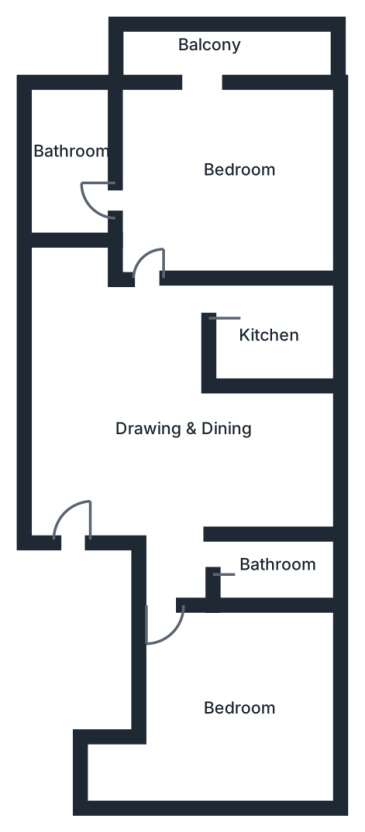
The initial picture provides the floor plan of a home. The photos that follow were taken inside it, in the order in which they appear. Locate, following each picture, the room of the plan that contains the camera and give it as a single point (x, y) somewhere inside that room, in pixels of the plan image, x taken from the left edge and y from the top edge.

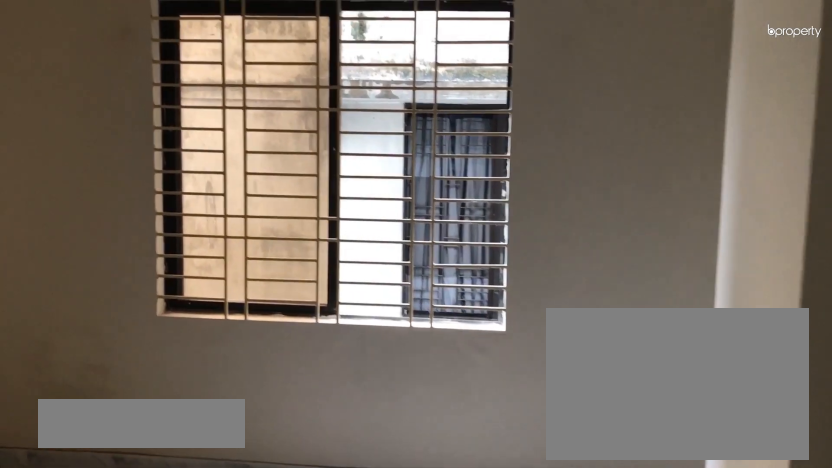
(236, 724)
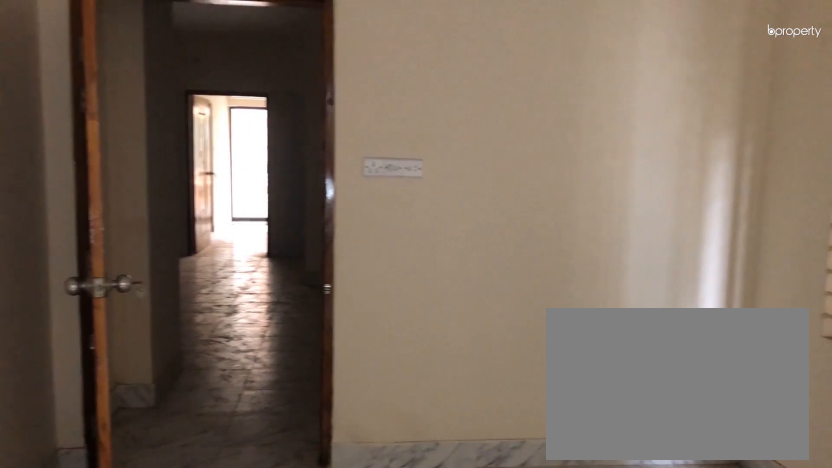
(236, 724)
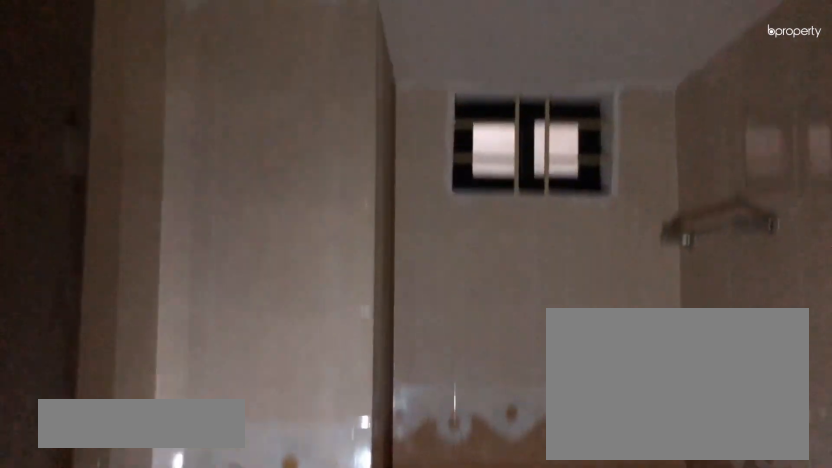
(284, 574)
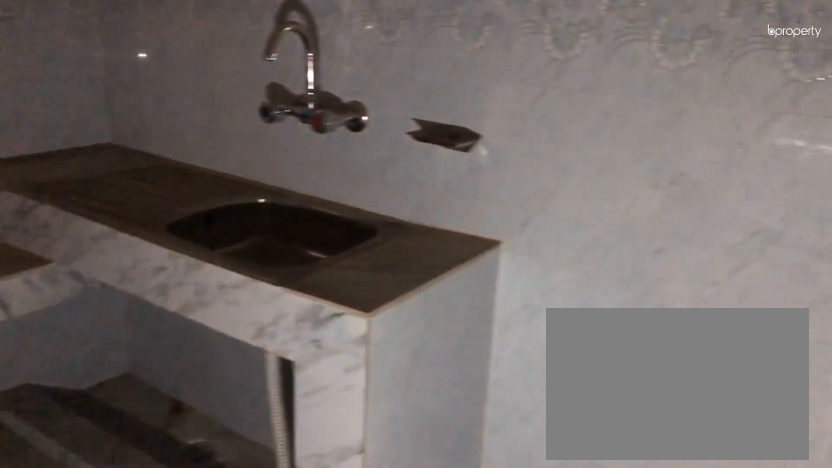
(273, 333)
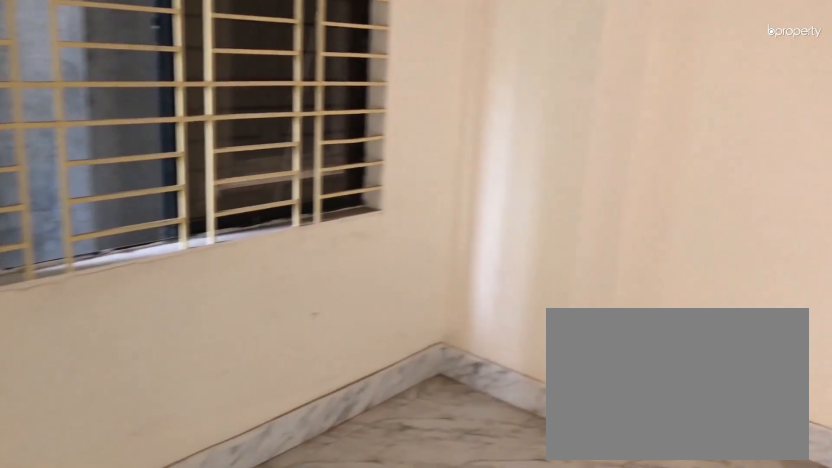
(232, 183)
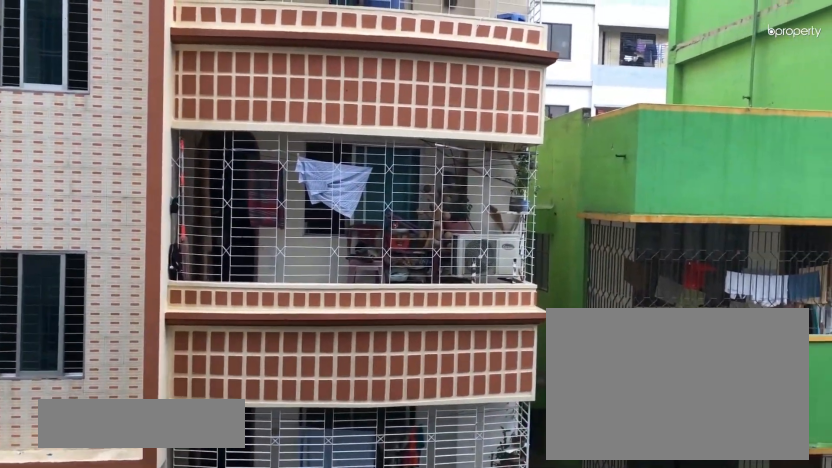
(204, 45)
